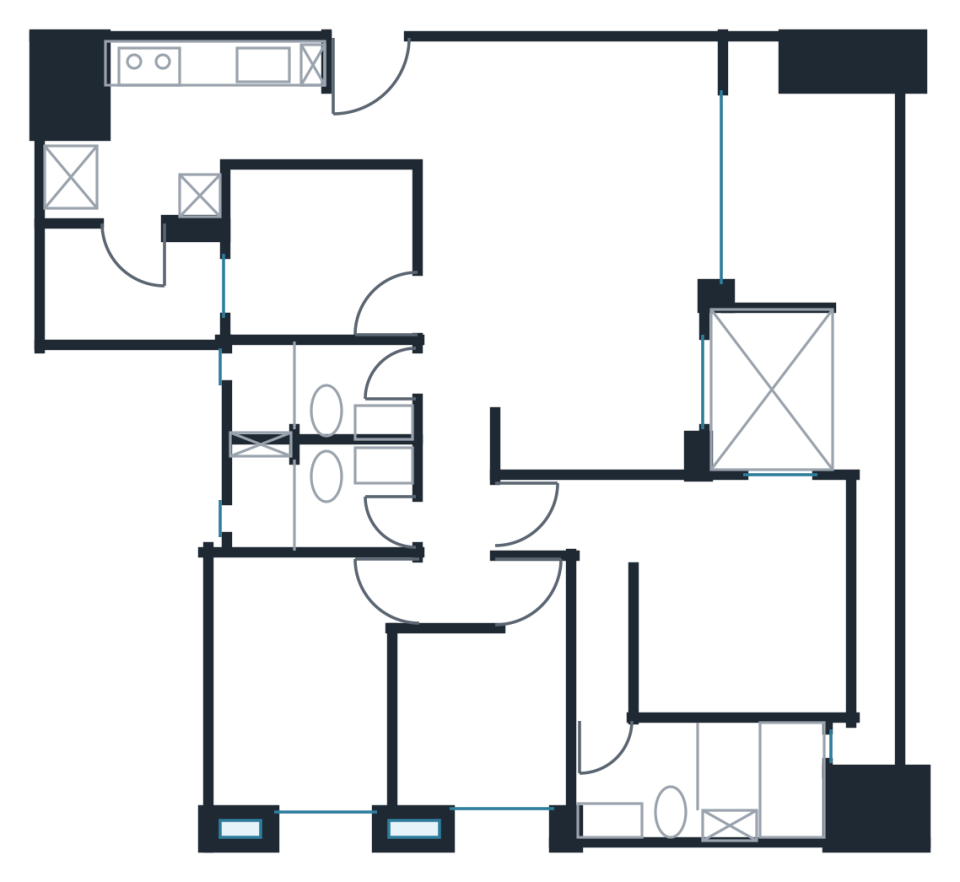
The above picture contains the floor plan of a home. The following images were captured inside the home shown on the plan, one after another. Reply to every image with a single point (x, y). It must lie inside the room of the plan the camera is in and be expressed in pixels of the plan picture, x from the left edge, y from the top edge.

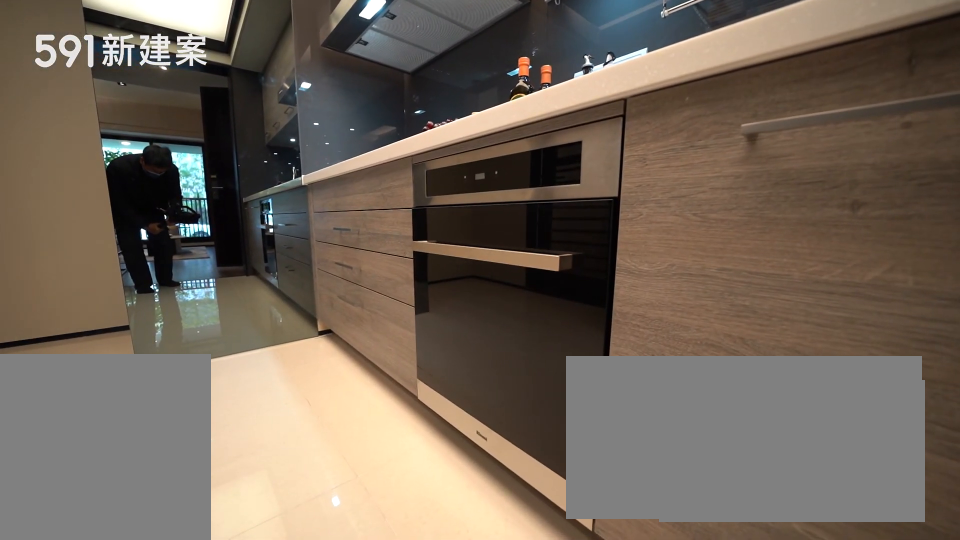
(208, 101)
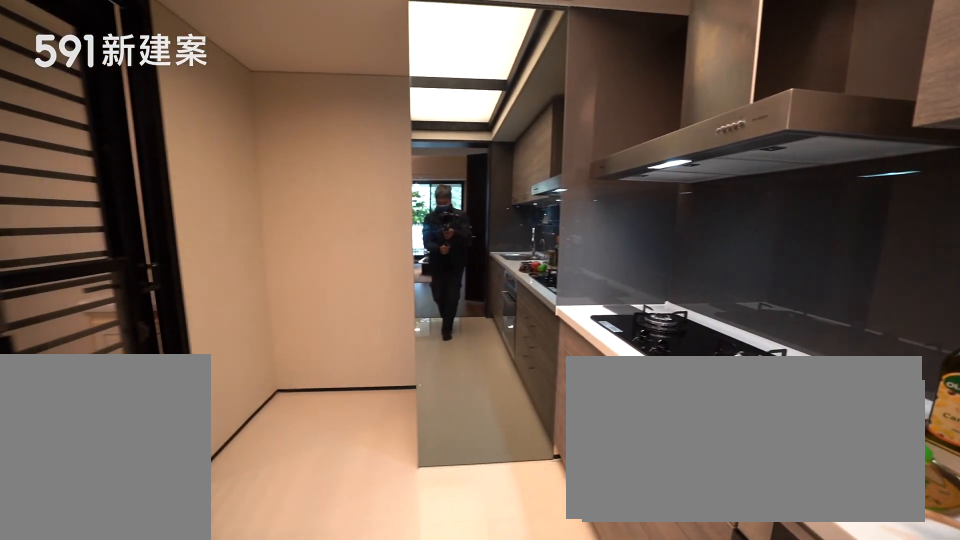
(208, 101)
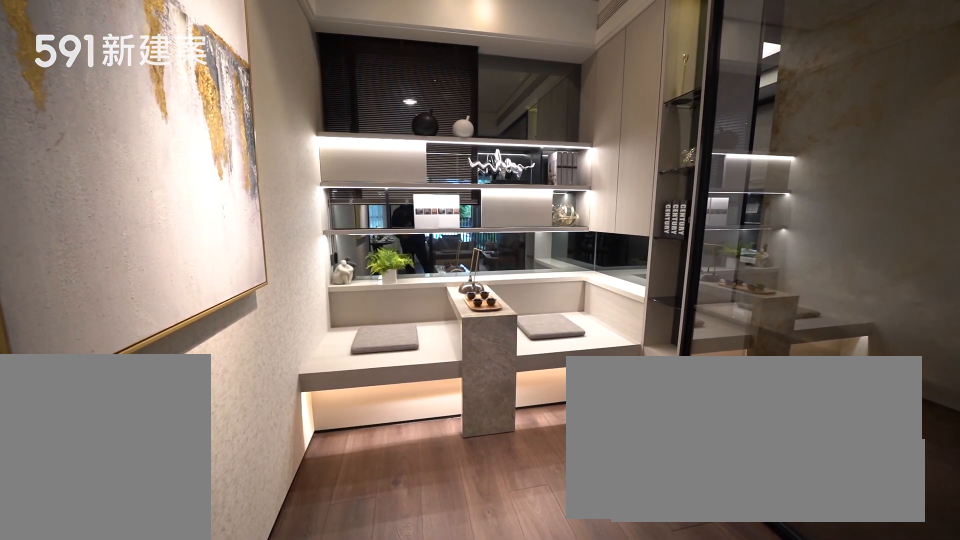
(318, 246)
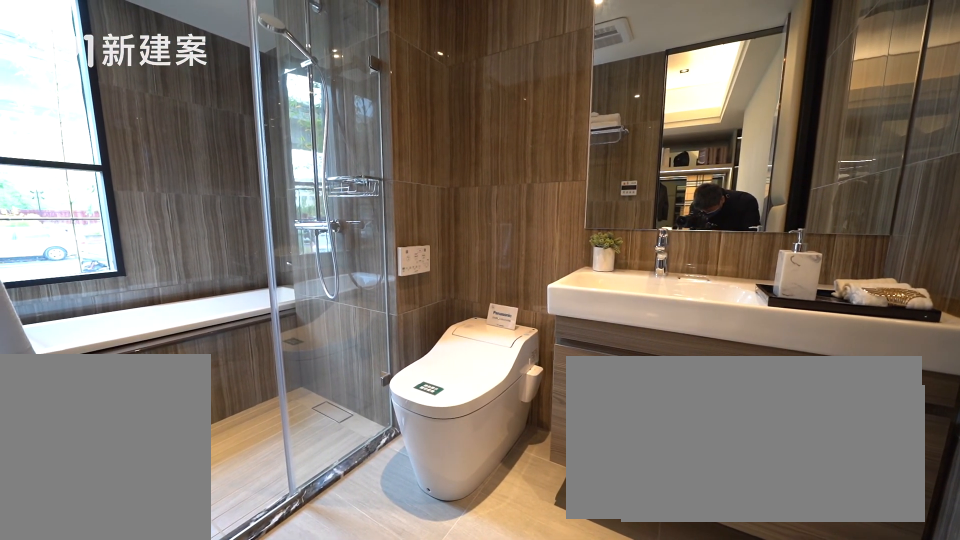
(714, 779)
